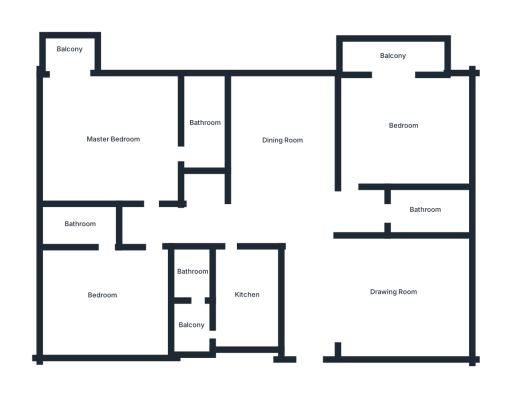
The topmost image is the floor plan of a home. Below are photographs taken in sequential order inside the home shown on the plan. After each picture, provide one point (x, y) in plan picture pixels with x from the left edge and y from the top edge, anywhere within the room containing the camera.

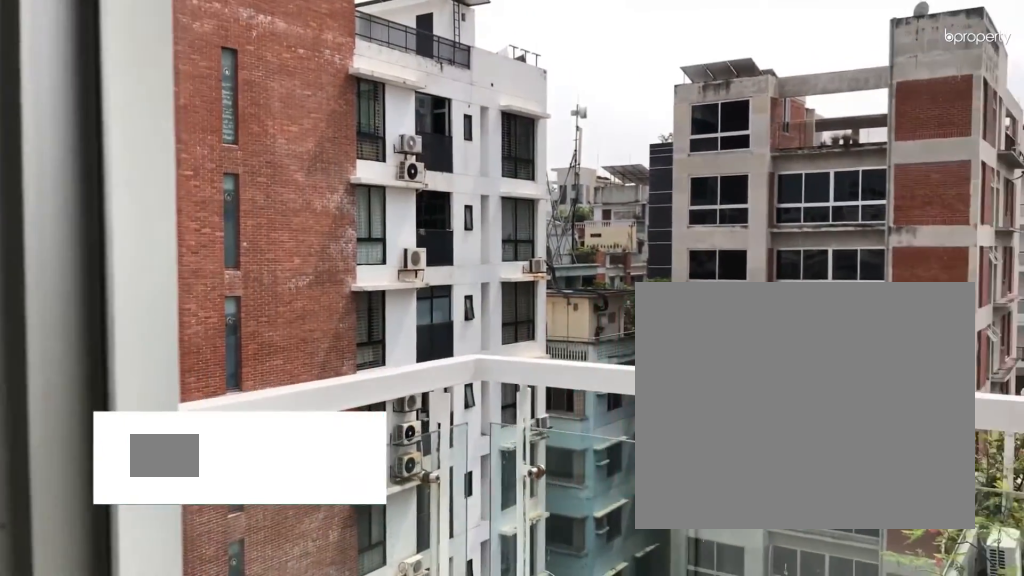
(69, 49)
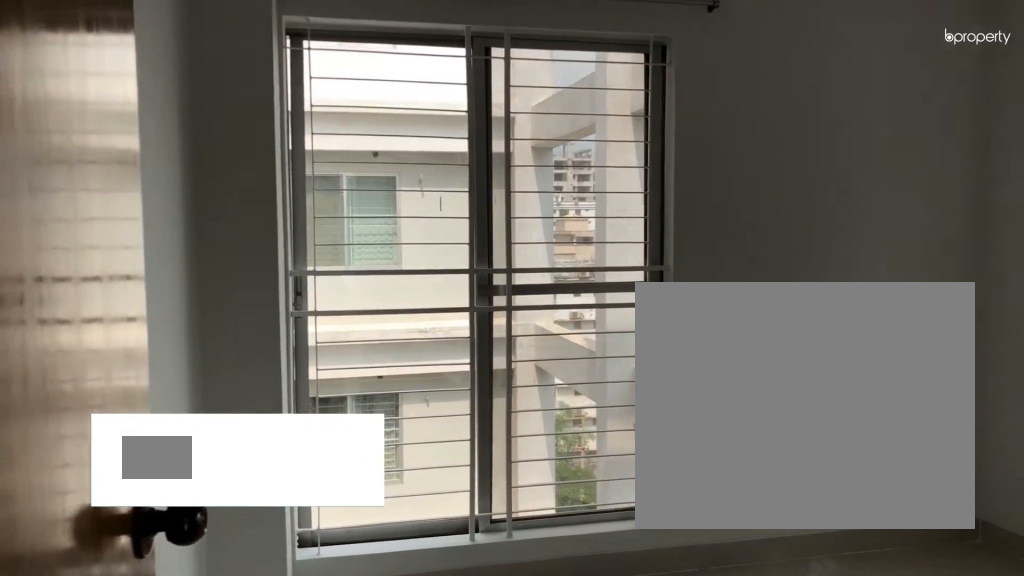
(102, 295)
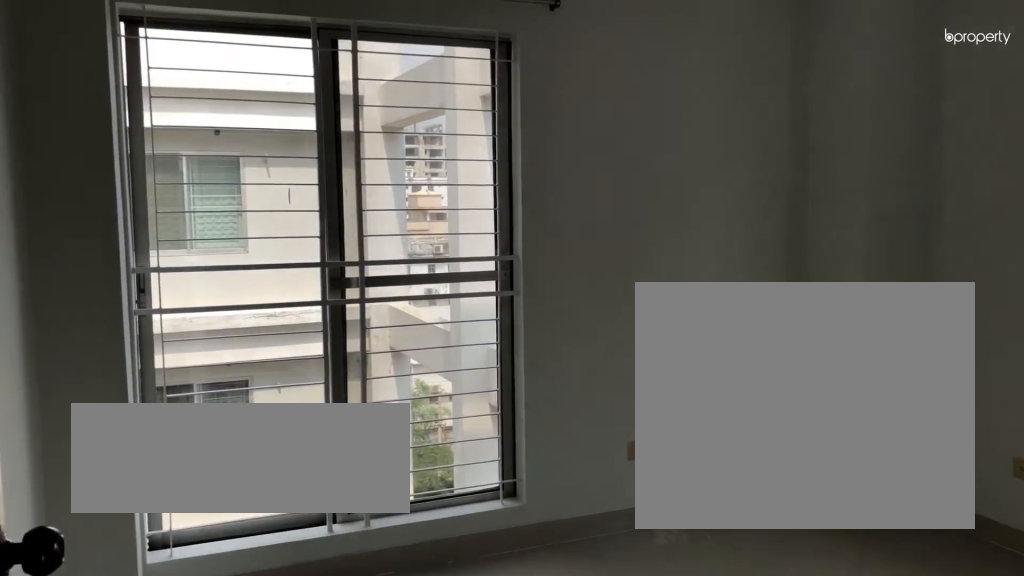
(102, 295)
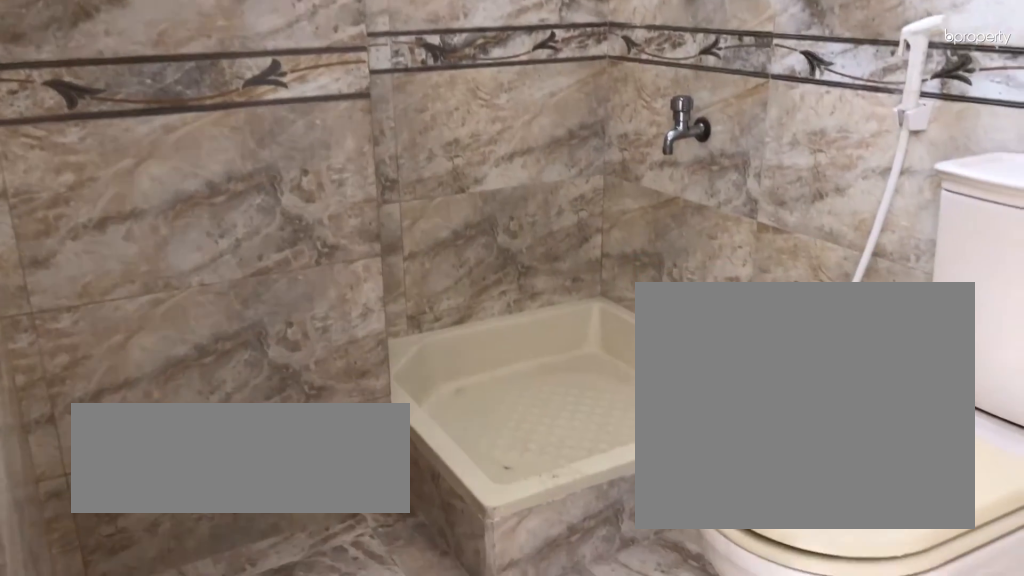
(80, 223)
